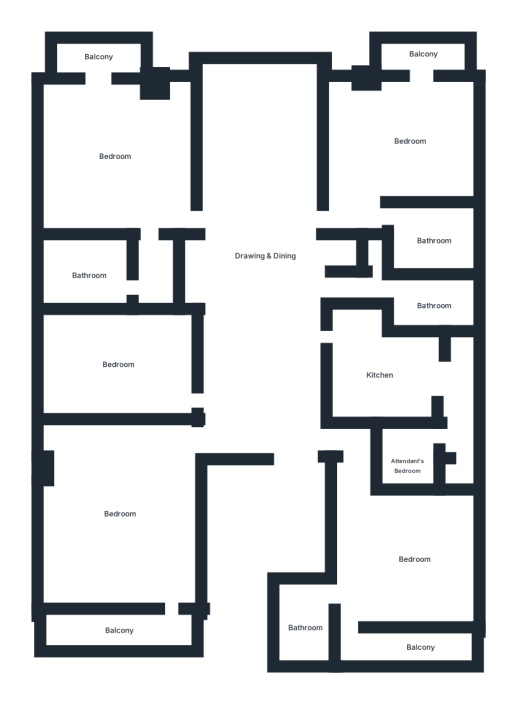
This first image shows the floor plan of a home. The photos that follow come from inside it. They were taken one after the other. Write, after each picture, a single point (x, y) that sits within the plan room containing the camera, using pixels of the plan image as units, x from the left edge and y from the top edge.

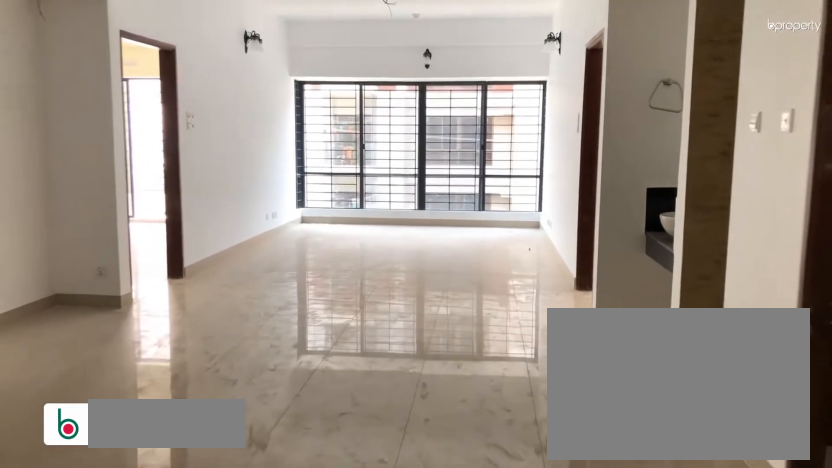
(259, 288)
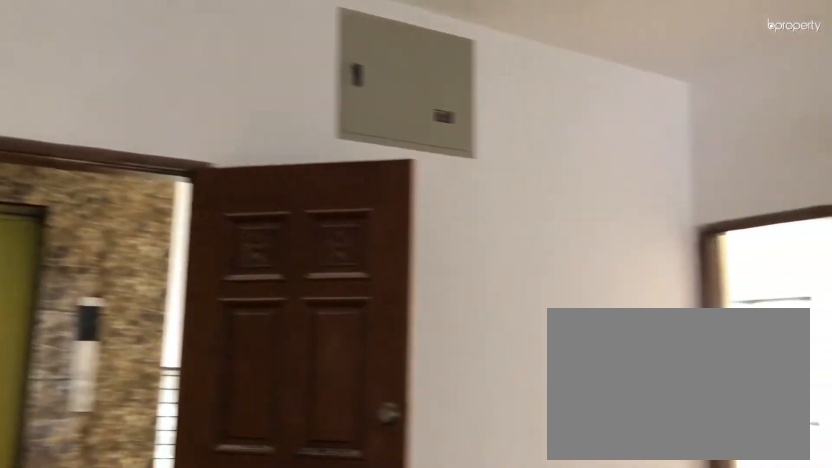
(259, 288)
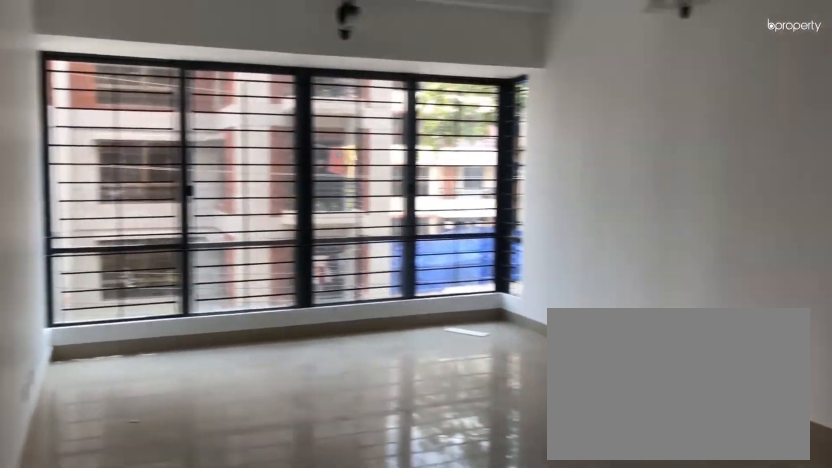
(257, 181)
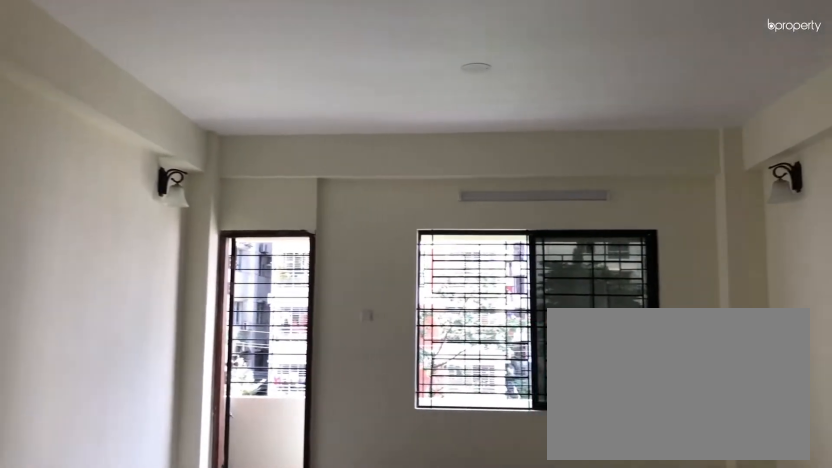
(119, 510)
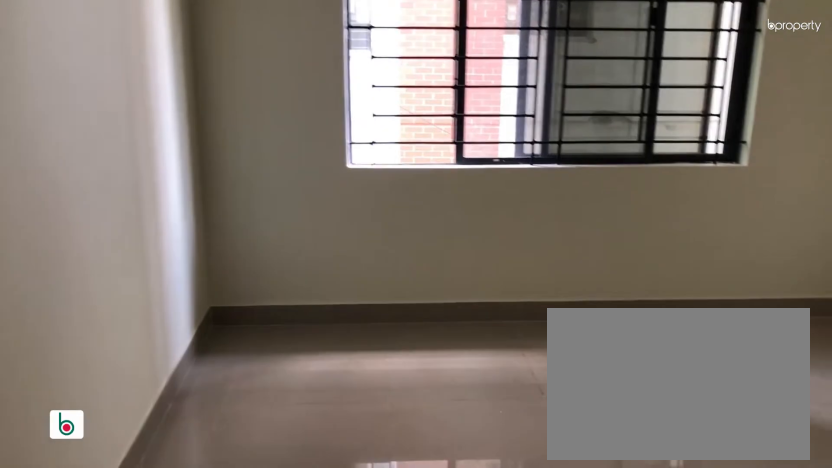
(115, 364)
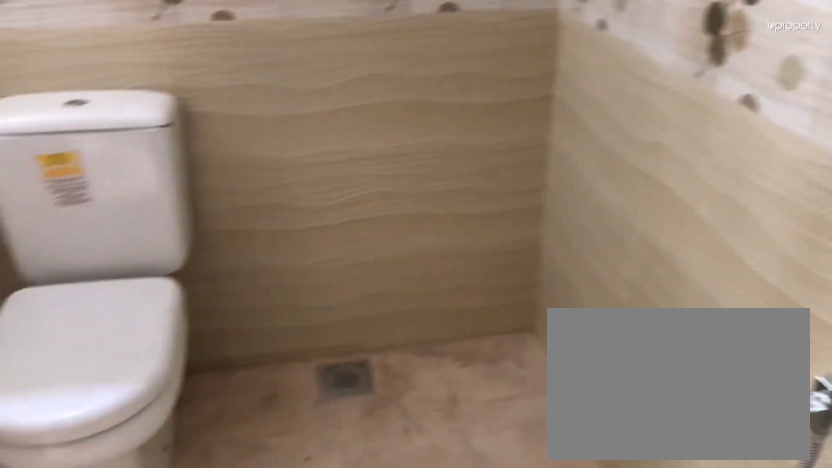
(302, 627)
